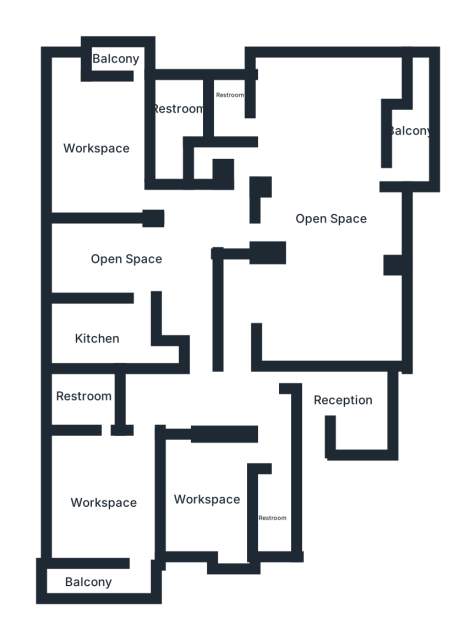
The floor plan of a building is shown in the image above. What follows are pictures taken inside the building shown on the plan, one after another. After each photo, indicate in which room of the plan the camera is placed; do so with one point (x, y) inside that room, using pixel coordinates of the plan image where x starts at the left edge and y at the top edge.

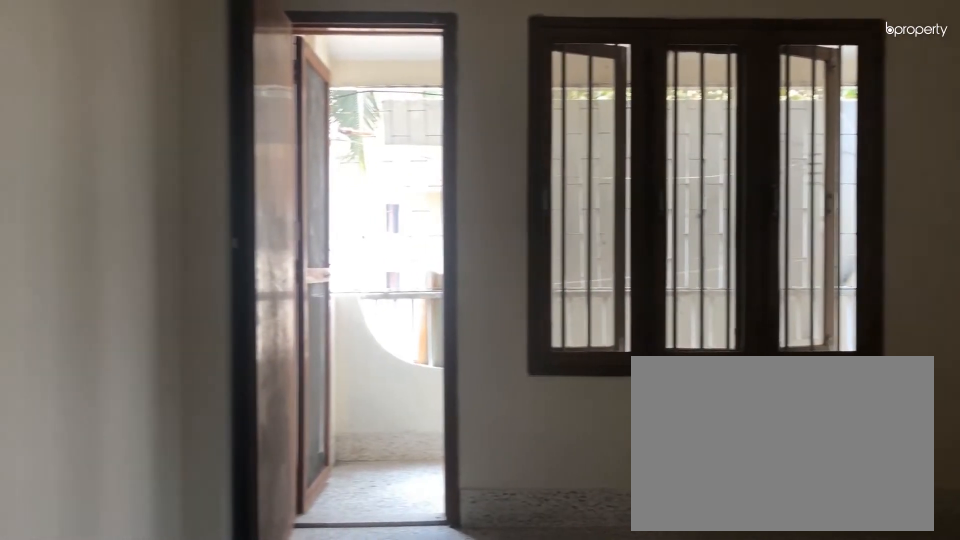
(108, 487)
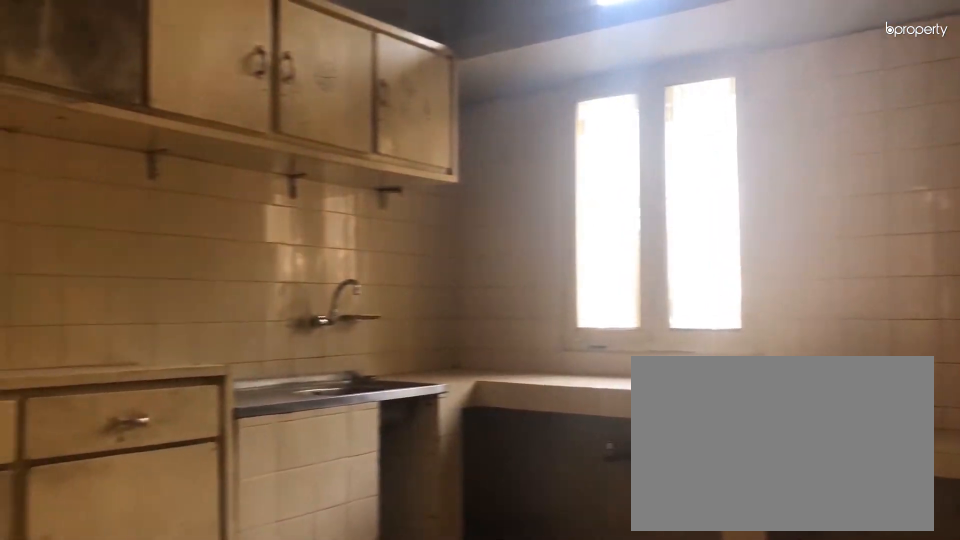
(96, 342)
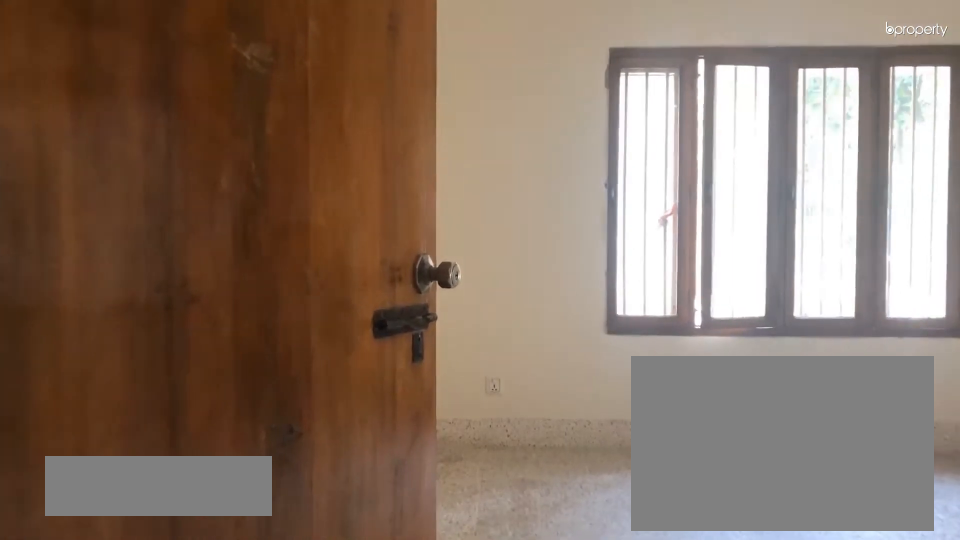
(97, 151)
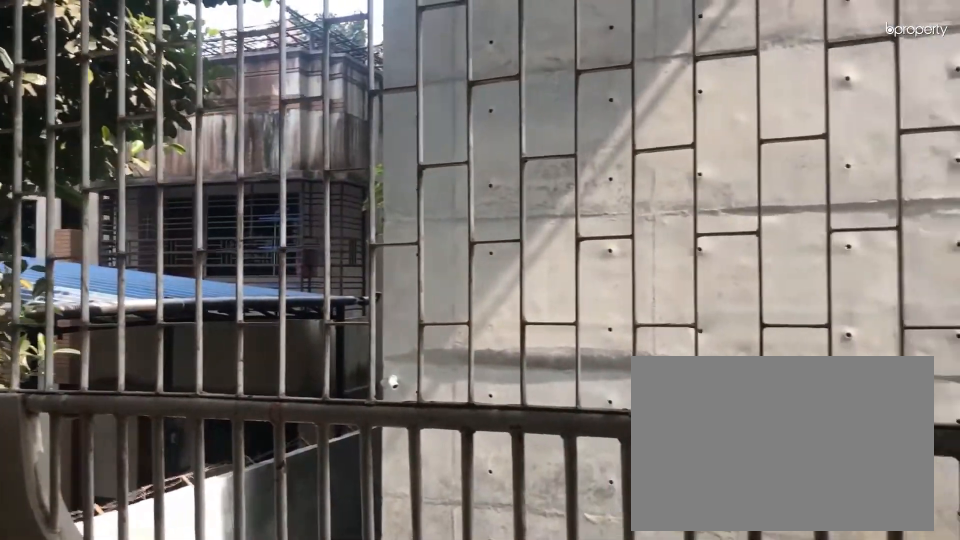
(117, 63)
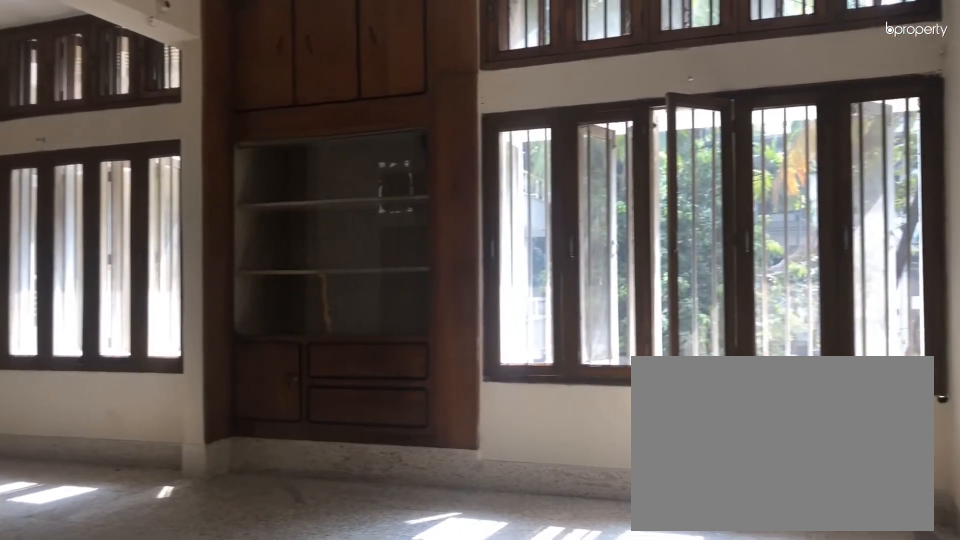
(322, 299)
